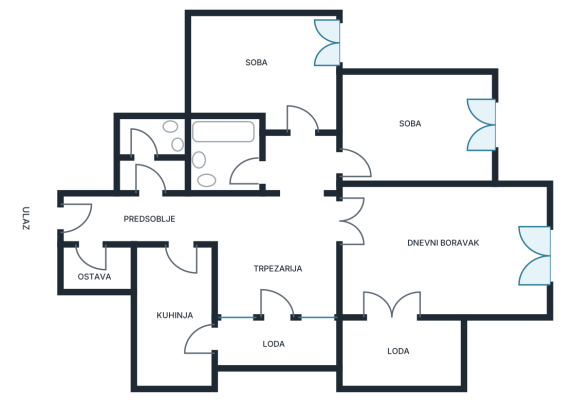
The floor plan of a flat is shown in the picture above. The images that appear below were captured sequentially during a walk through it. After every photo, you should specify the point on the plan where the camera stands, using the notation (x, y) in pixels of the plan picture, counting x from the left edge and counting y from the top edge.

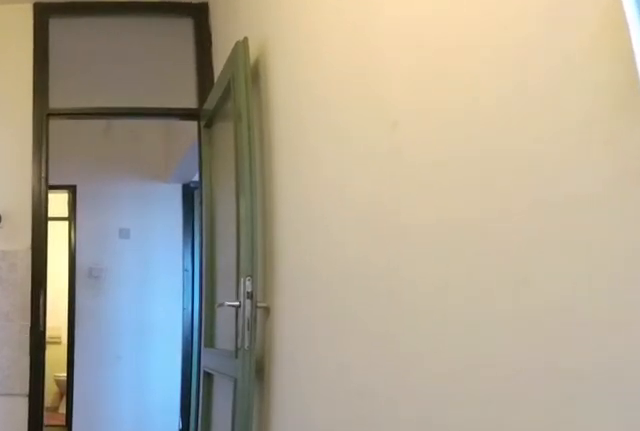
(180, 365)
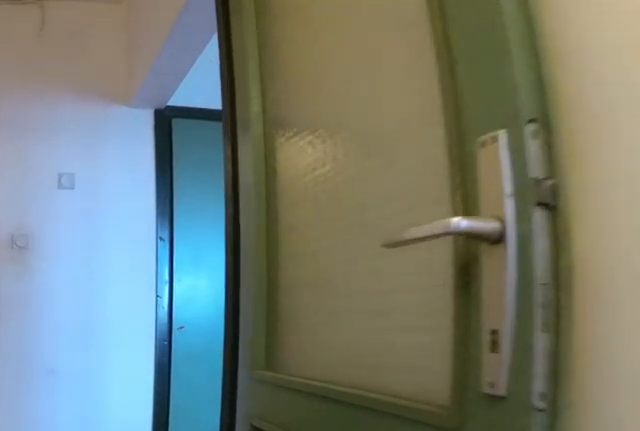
(180, 308)
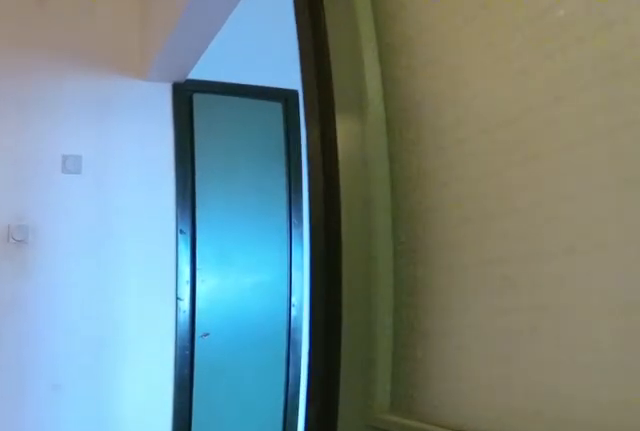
(180, 294)
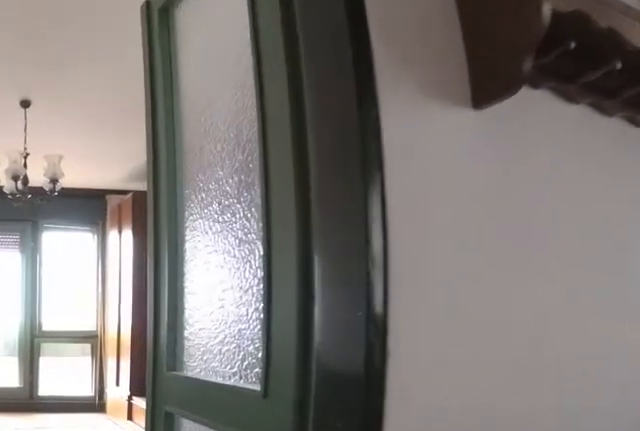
(264, 219)
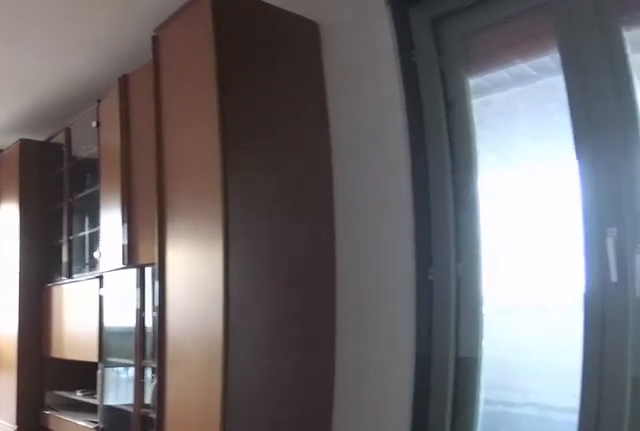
(339, 221)
